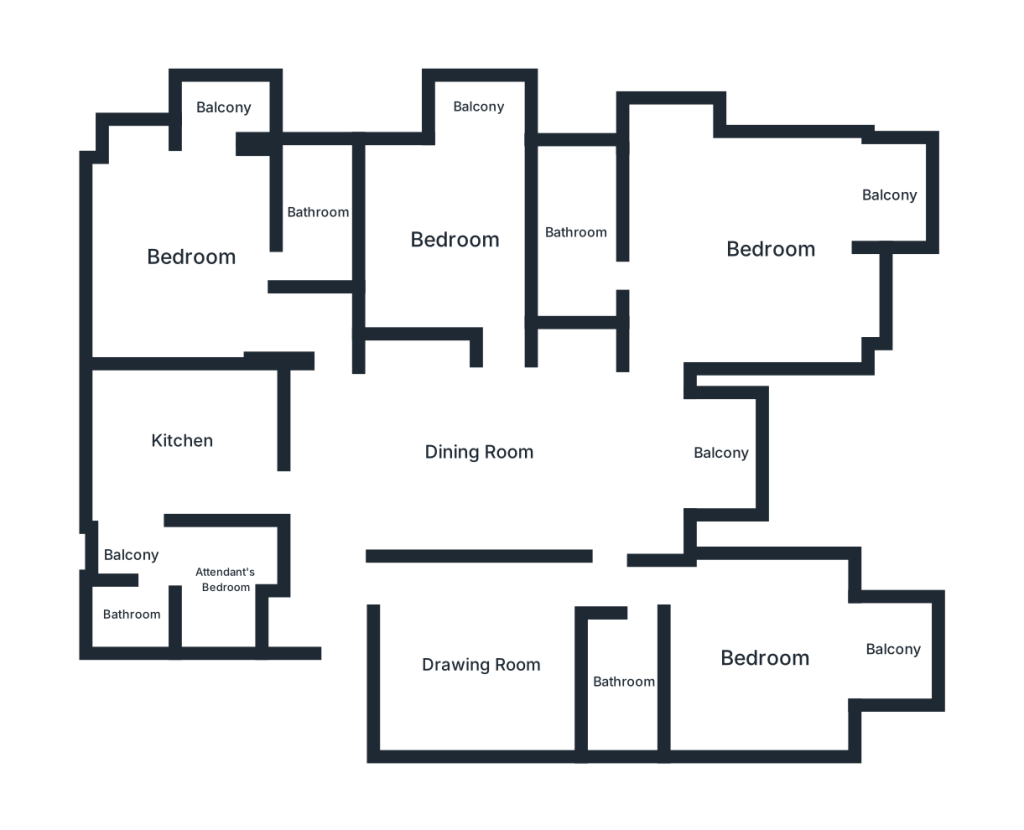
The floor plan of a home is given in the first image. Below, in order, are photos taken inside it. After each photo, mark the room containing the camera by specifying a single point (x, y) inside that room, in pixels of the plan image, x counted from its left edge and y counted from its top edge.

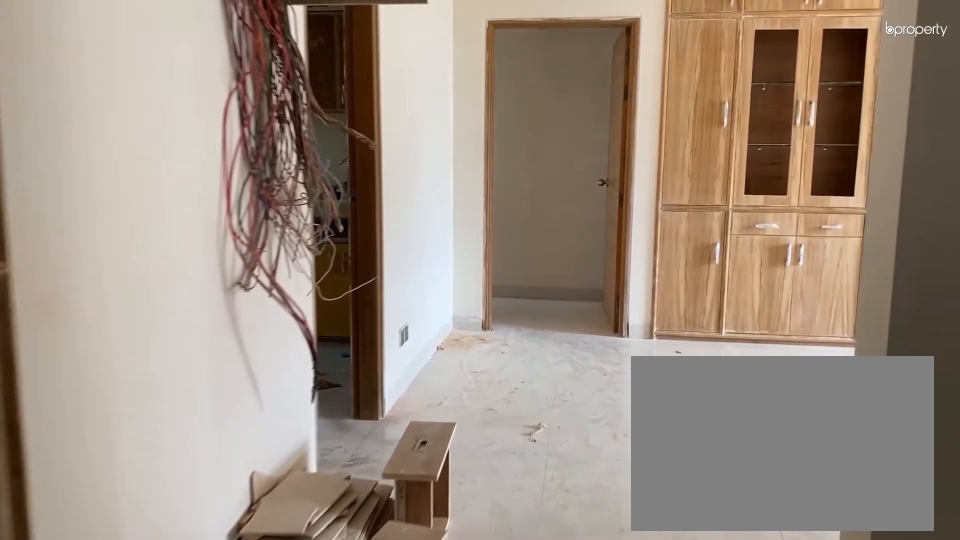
(360, 565)
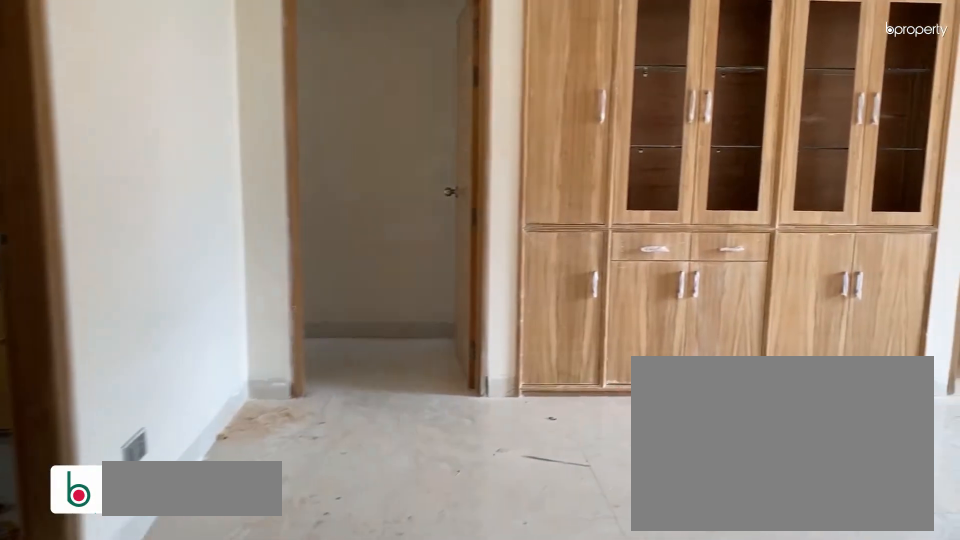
(360, 565)
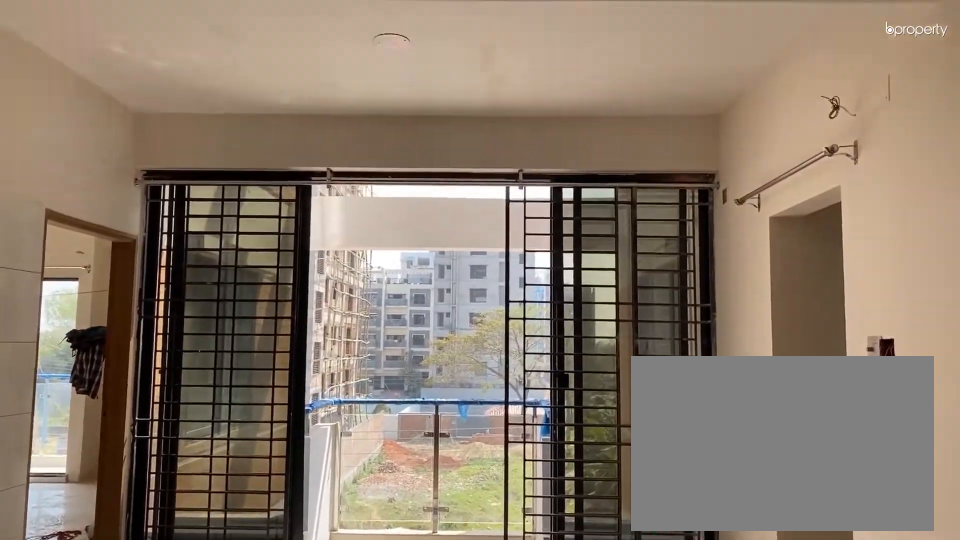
(478, 451)
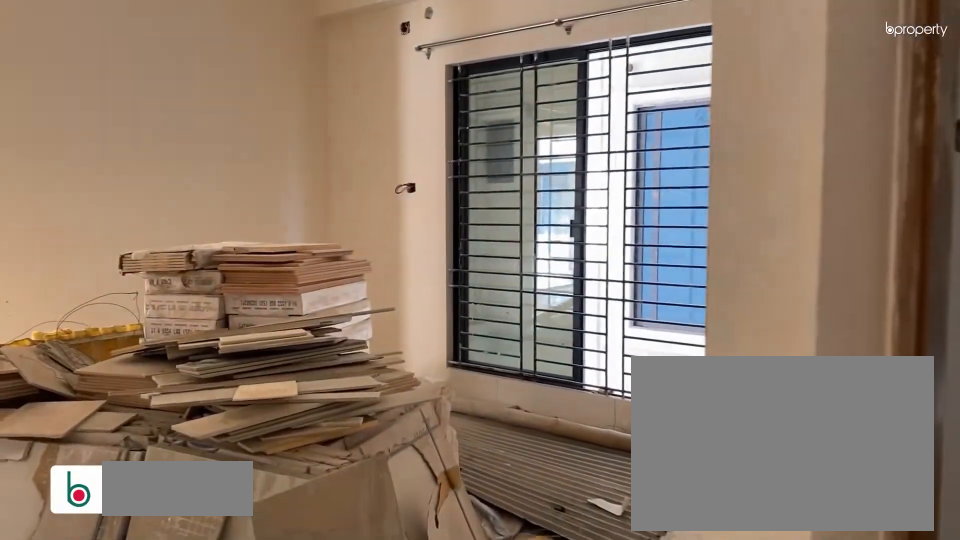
(388, 591)
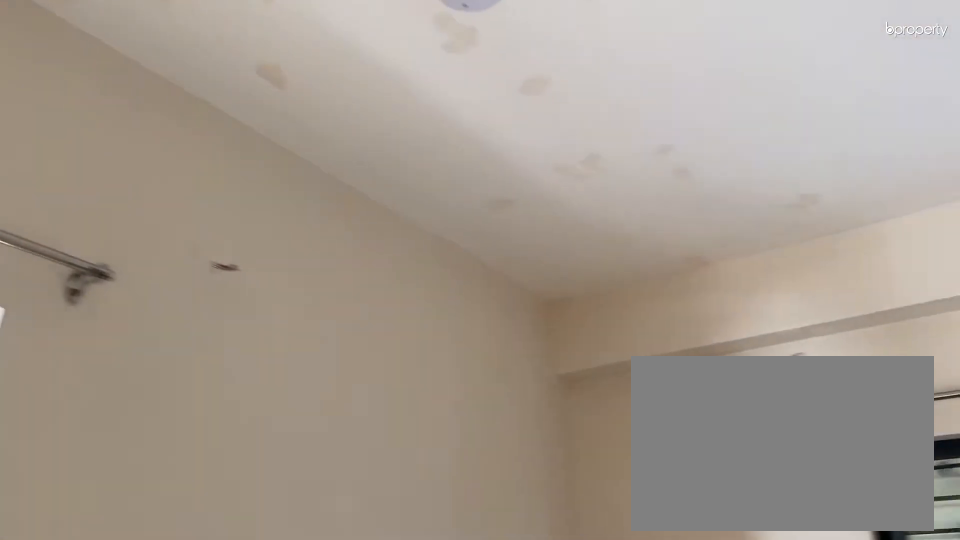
(483, 667)
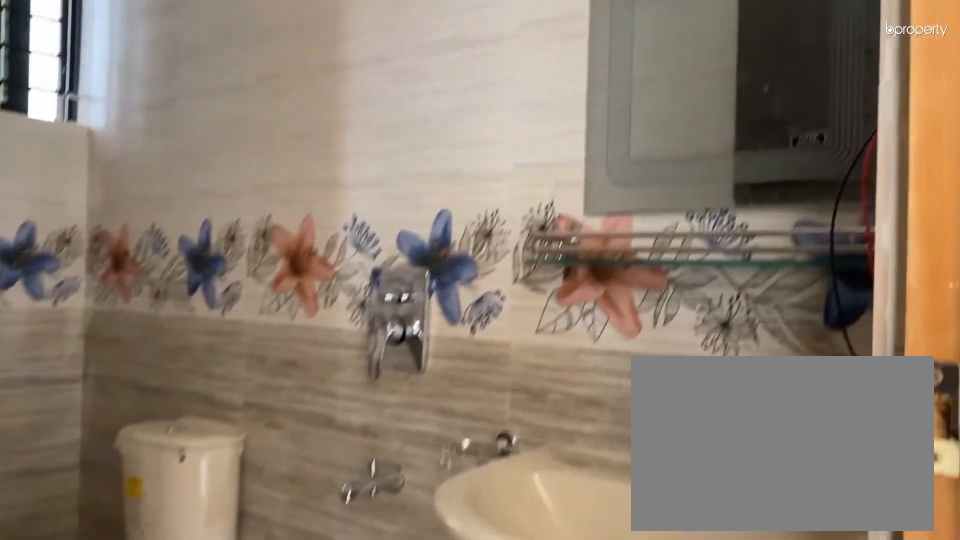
(623, 680)
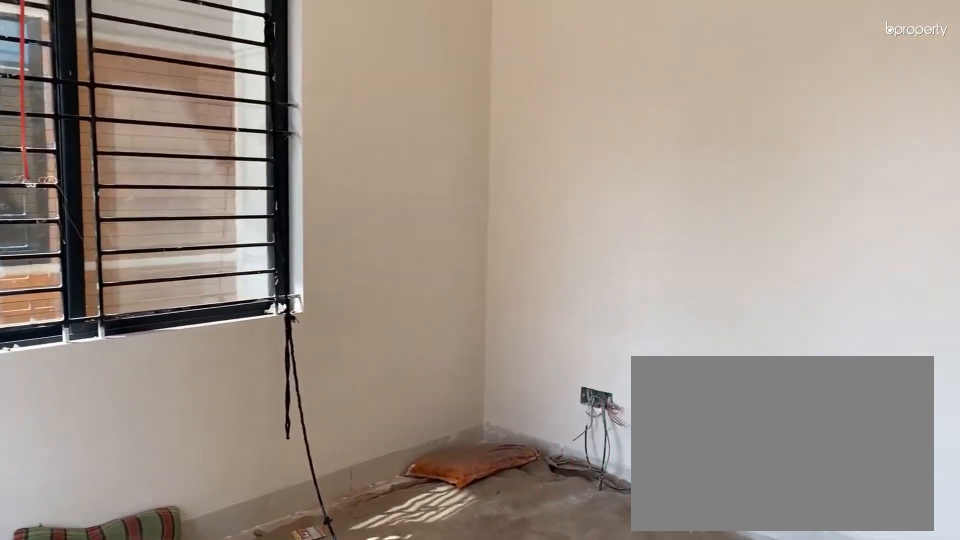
(758, 656)
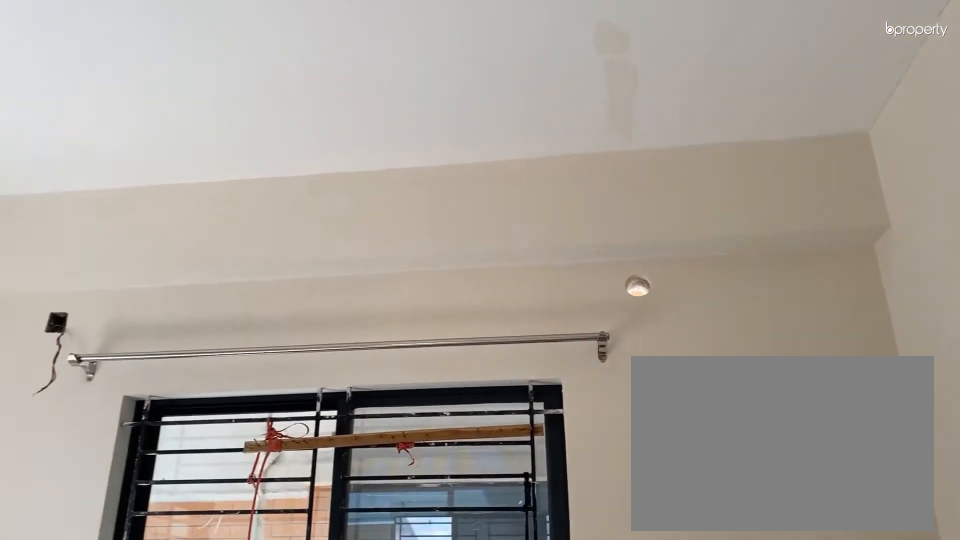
(758, 656)
